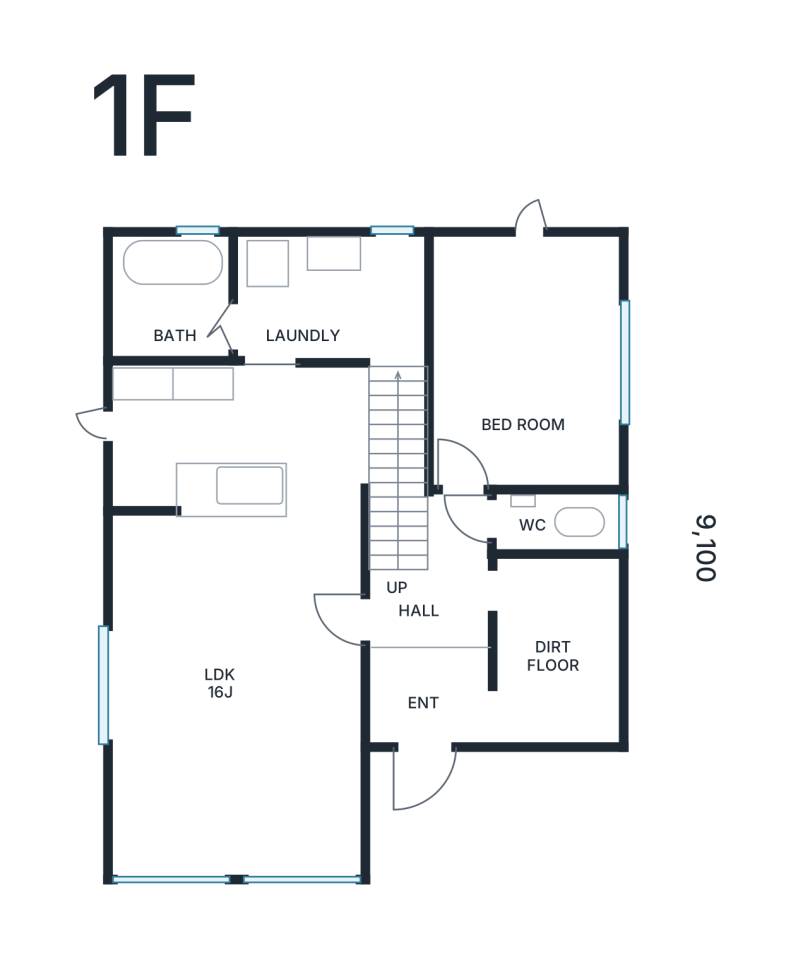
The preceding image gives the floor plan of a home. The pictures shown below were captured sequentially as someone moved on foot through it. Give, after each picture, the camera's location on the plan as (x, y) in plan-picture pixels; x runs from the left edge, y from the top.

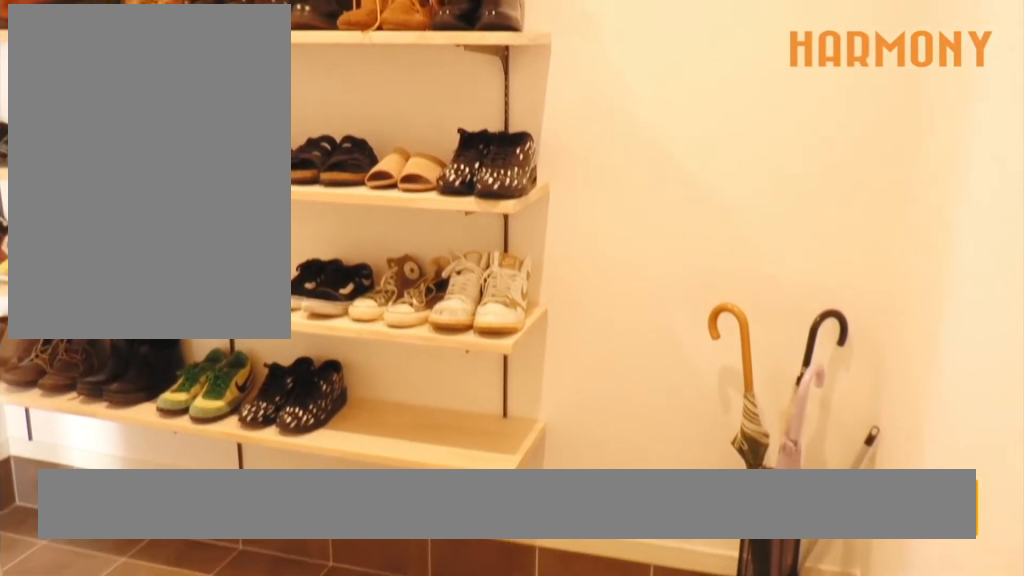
(535, 708)
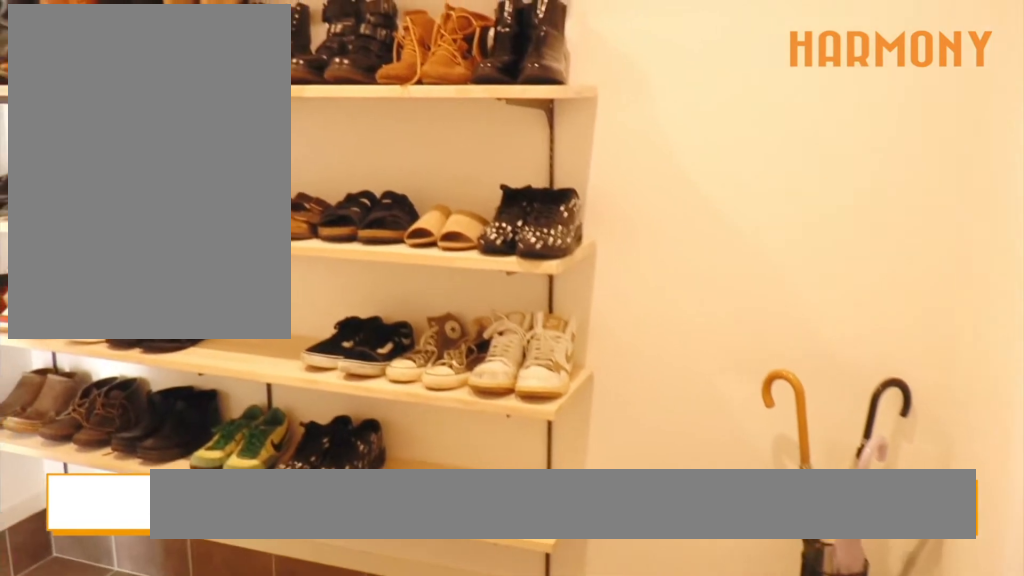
(536, 700)
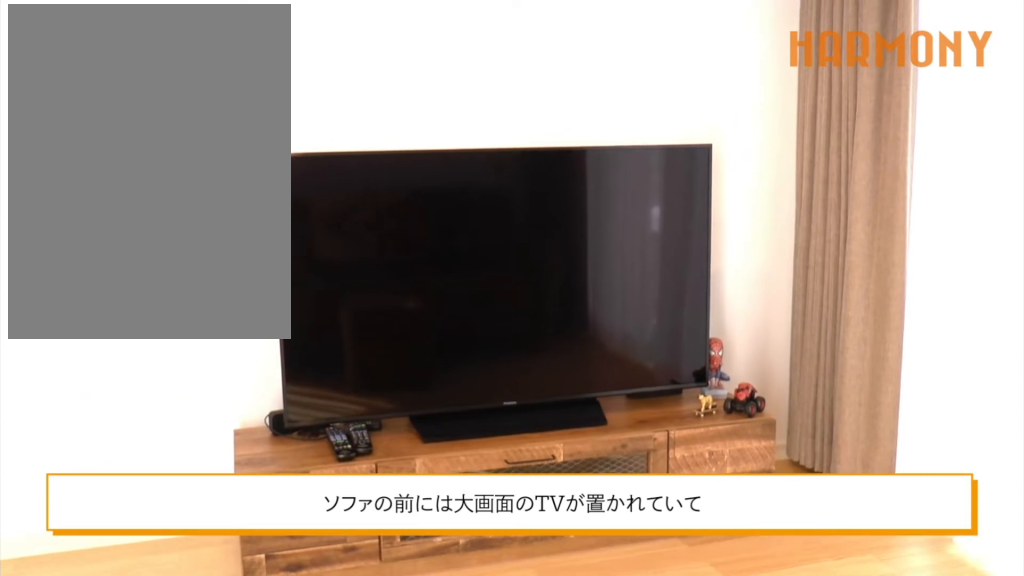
(209, 791)
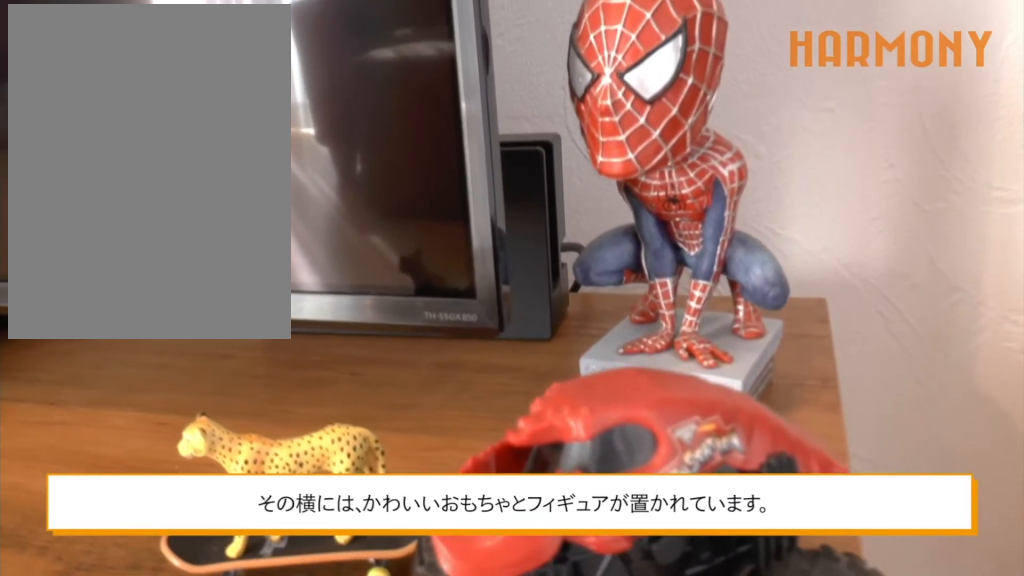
(209, 792)
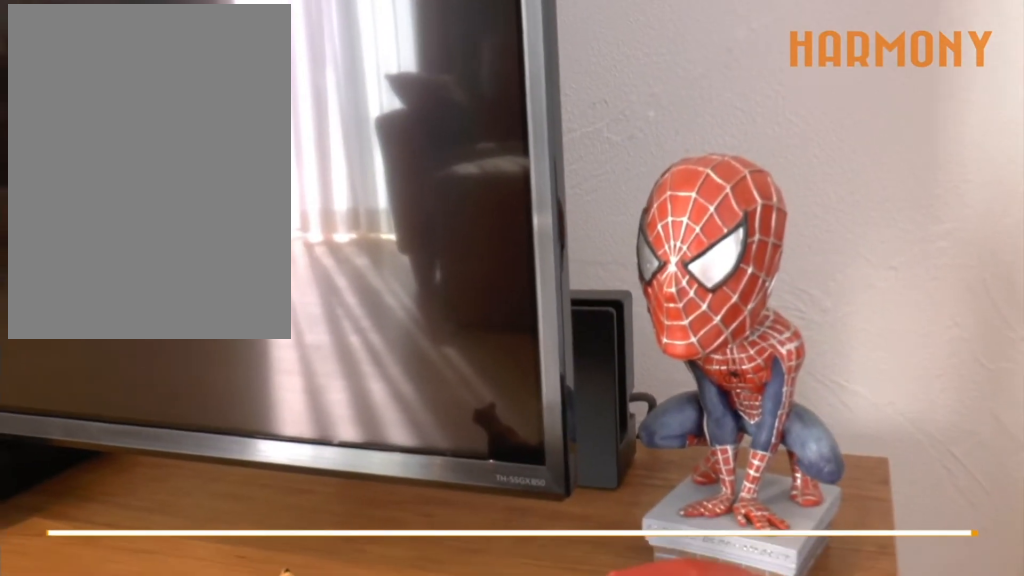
(209, 792)
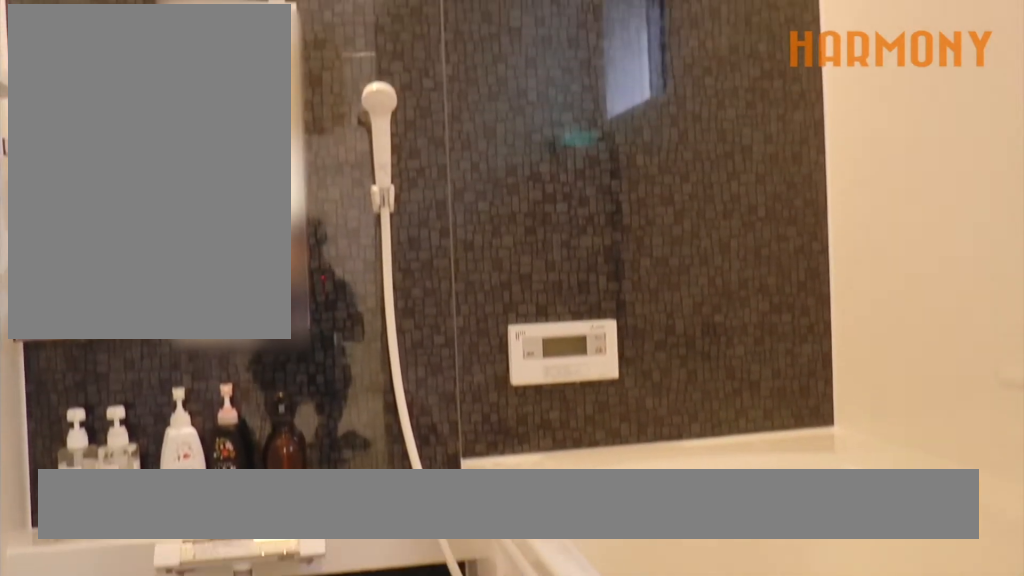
(205, 326)
